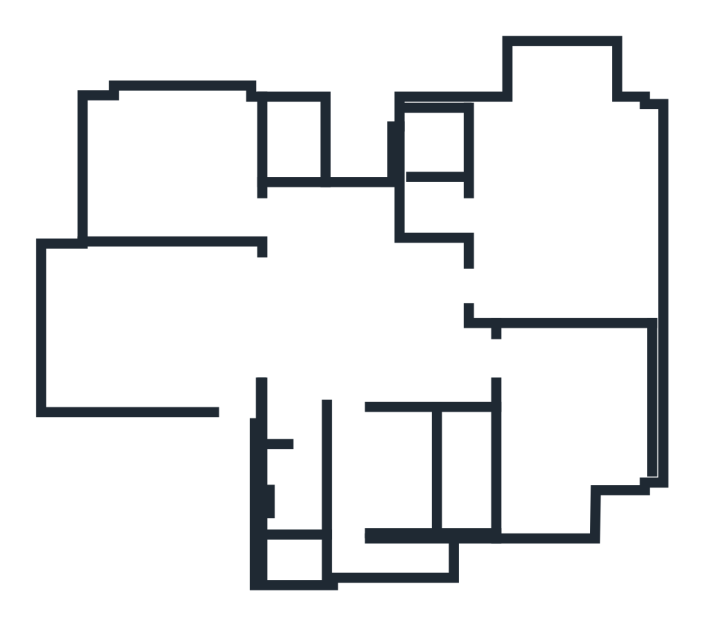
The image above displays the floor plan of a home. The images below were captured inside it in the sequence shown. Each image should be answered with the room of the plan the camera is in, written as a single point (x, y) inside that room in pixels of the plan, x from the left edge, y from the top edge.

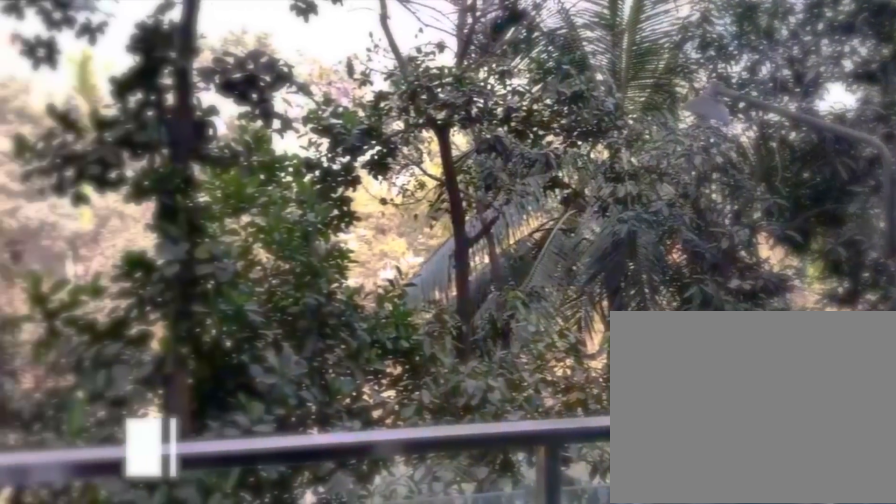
(540, 500)
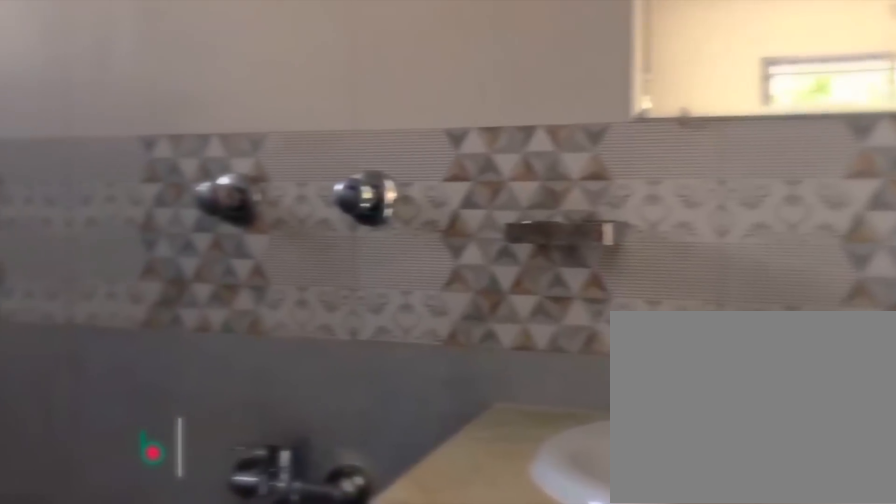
(462, 480)
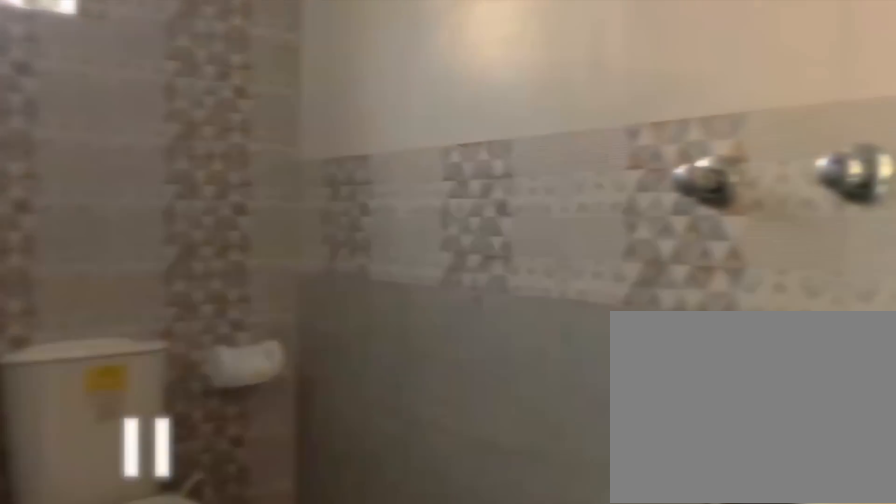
(459, 484)
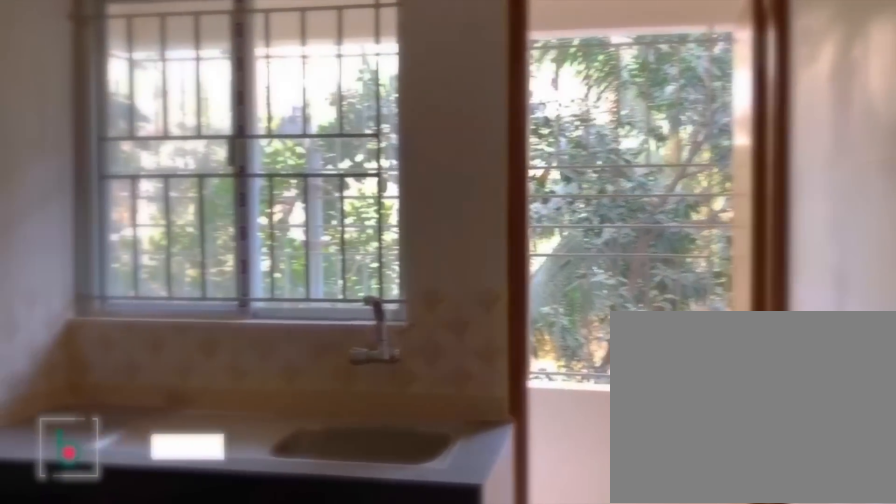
(377, 480)
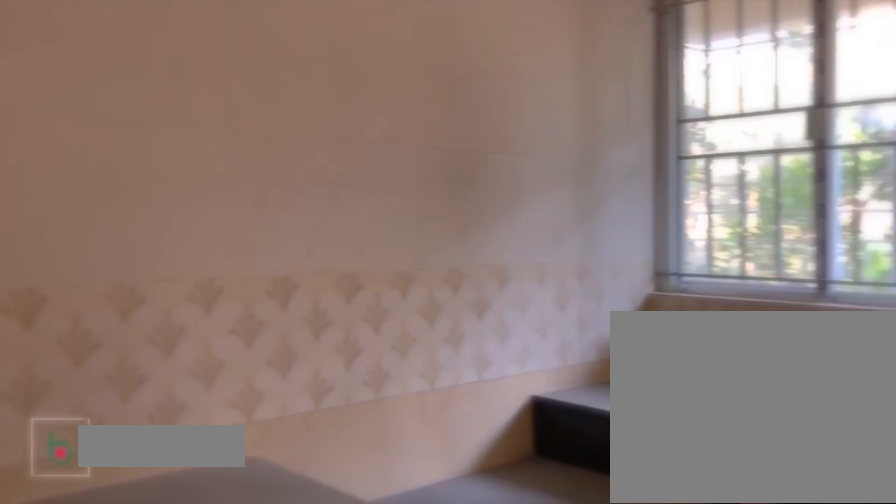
(377, 484)
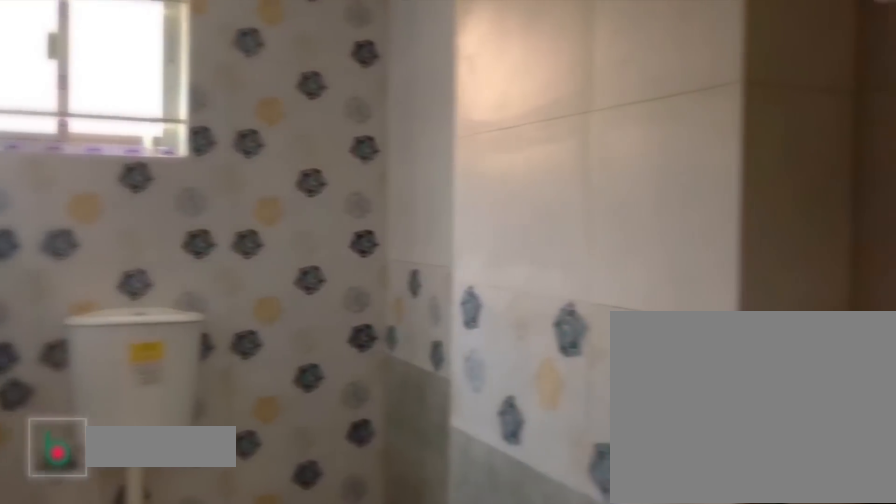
(291, 508)
